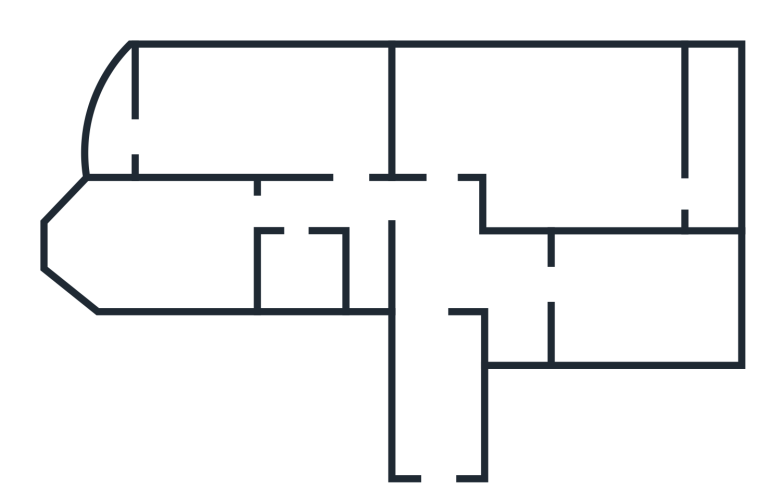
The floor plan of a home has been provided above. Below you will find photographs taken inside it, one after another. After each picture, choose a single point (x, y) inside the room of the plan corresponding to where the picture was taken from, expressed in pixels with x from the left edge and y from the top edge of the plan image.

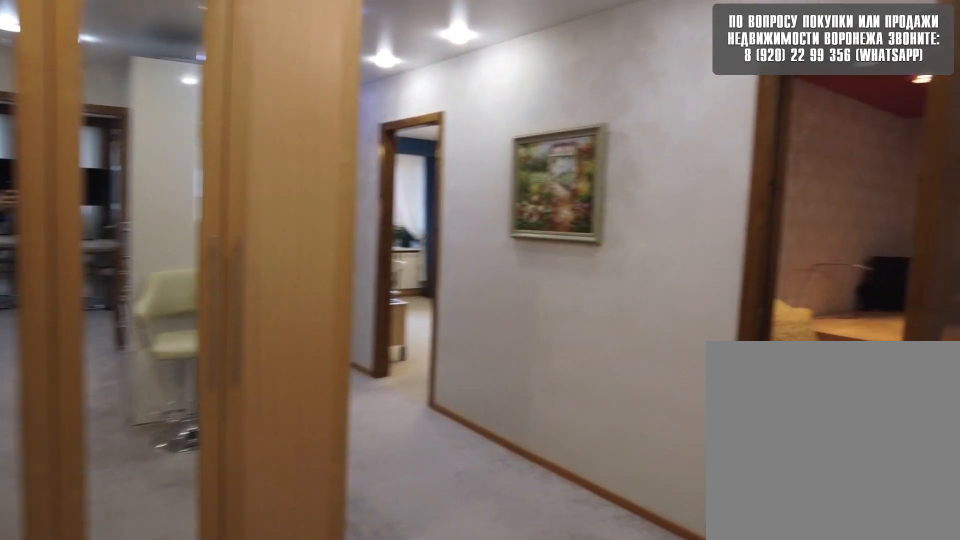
(451, 274)
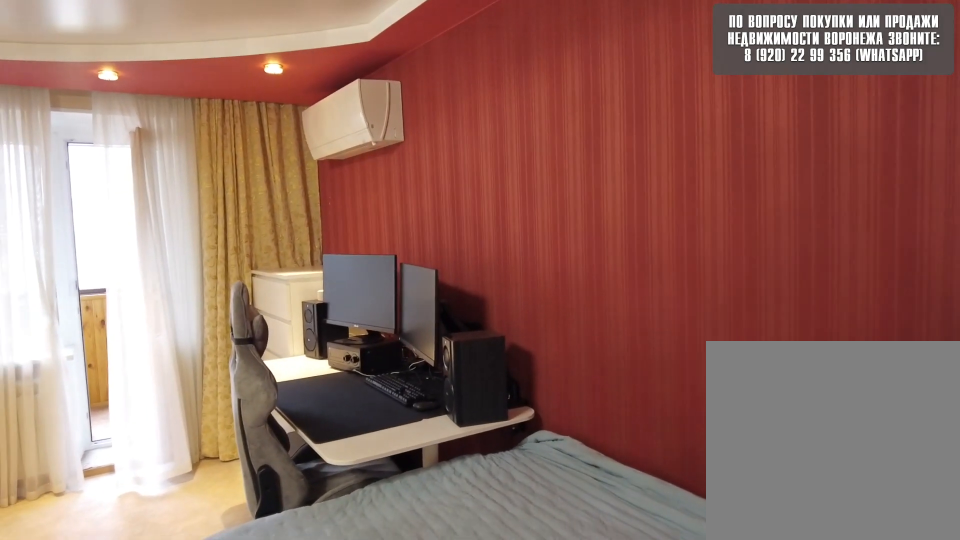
(500, 124)
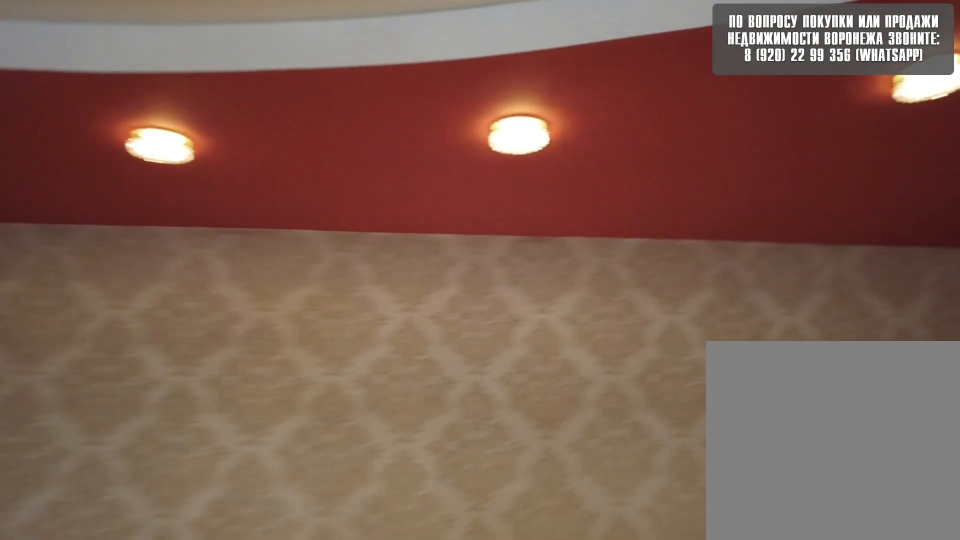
(500, 124)
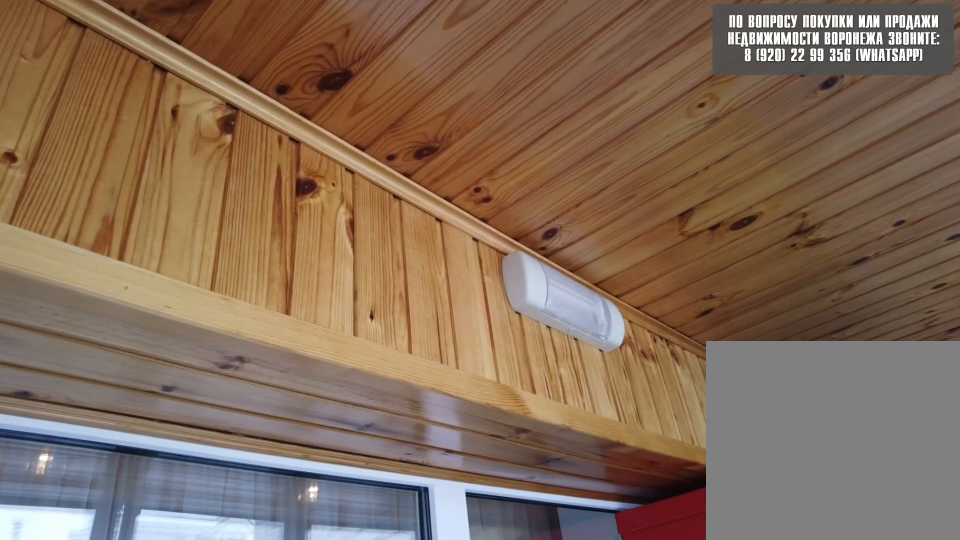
(728, 187)
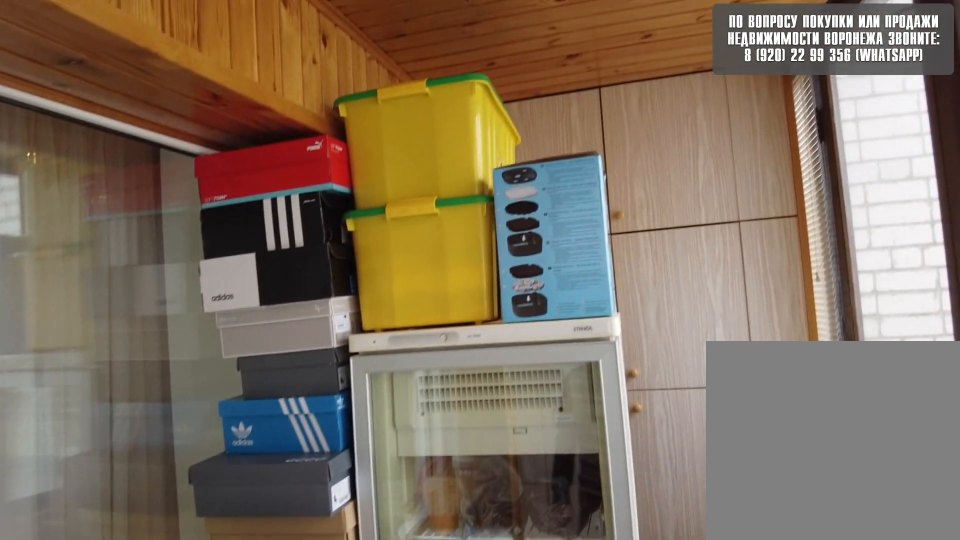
(728, 187)
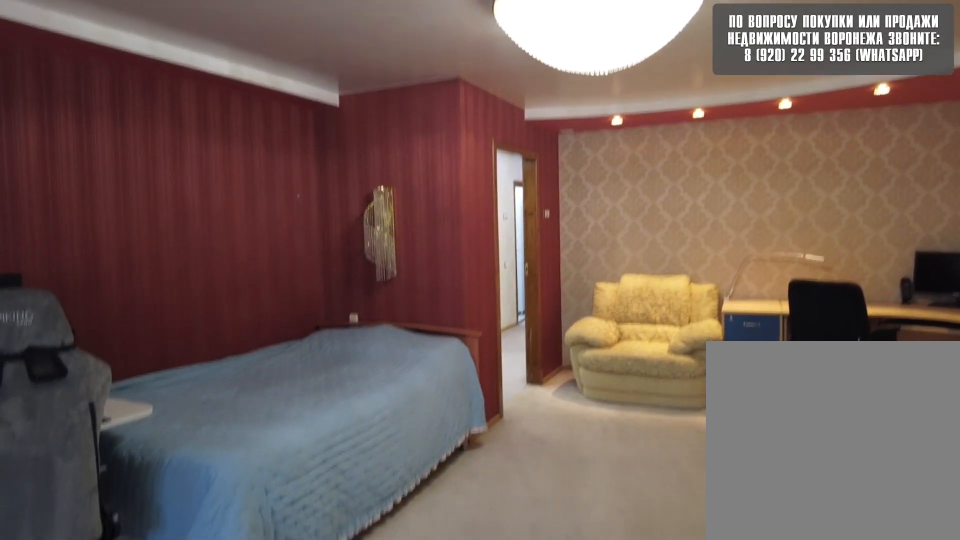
(606, 182)
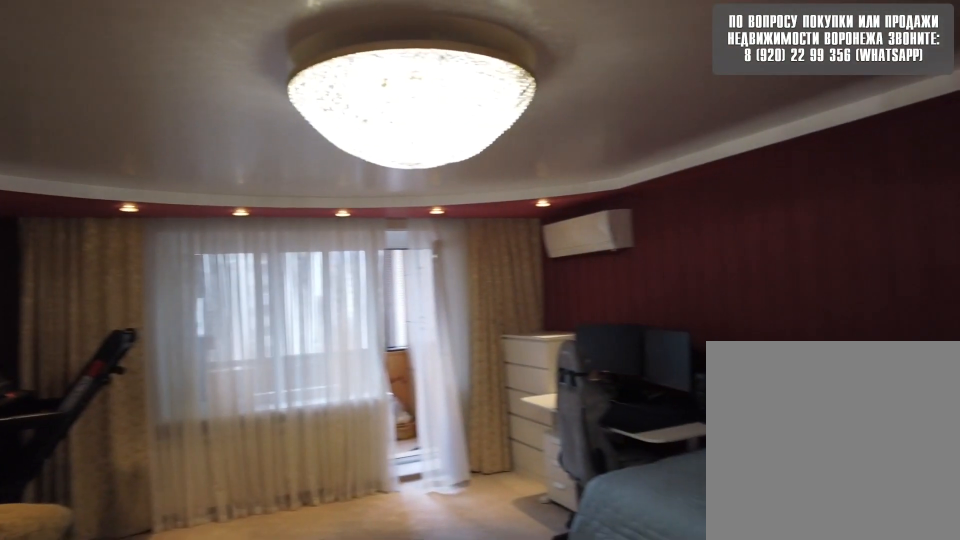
(439, 146)
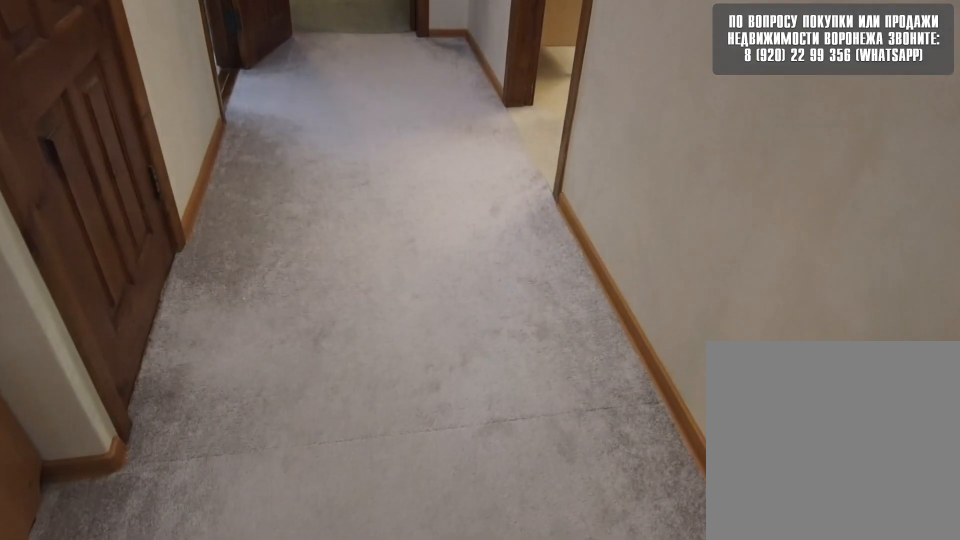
(439, 215)
